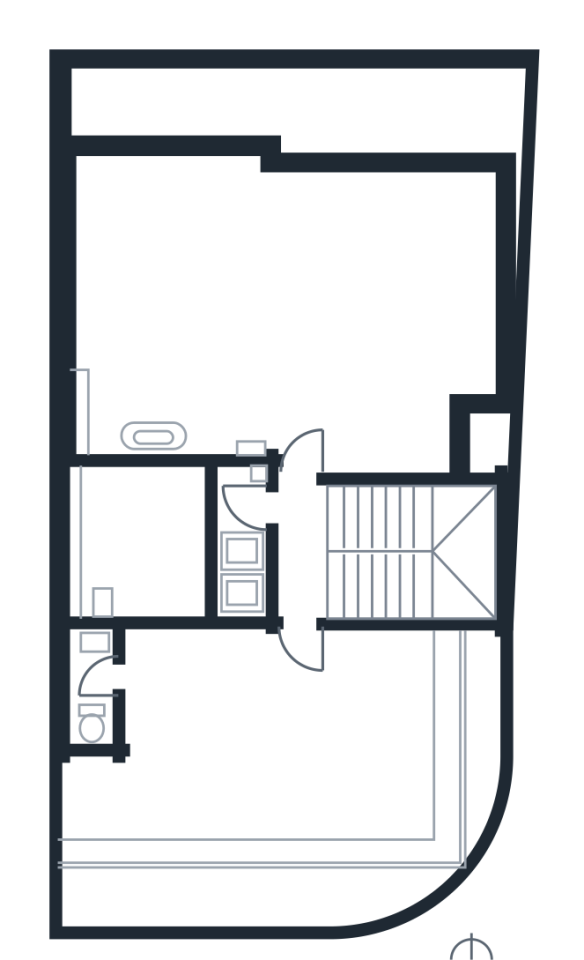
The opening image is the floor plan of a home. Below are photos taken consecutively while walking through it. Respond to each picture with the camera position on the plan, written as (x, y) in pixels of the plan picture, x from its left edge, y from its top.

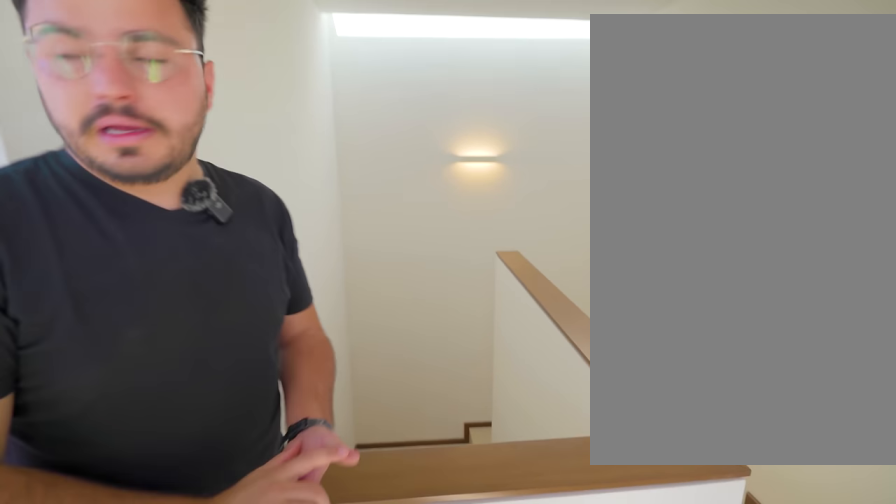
(292, 511)
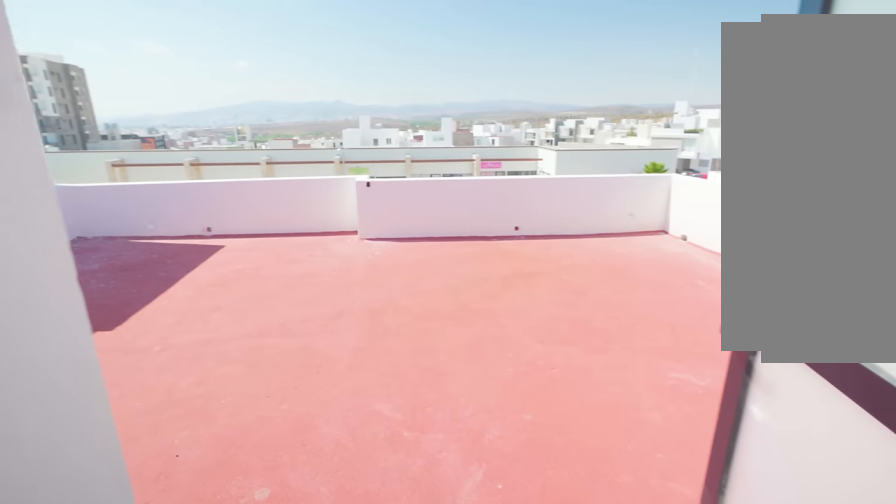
(297, 496)
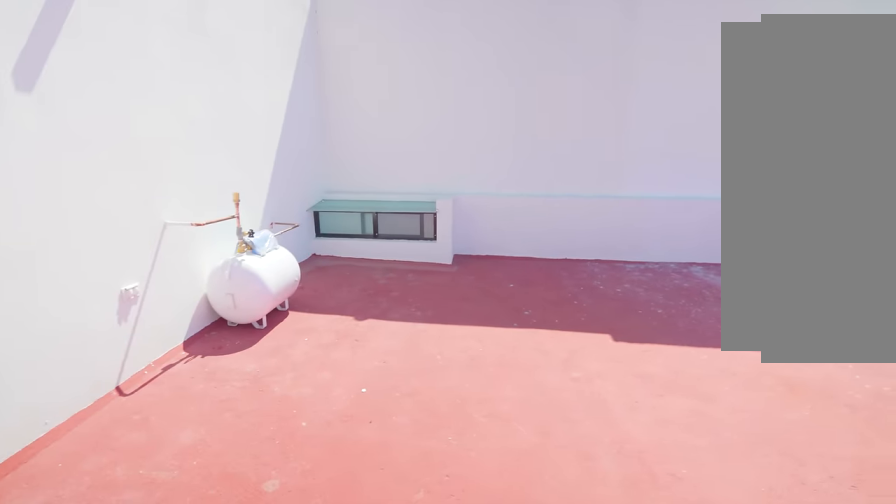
(359, 420)
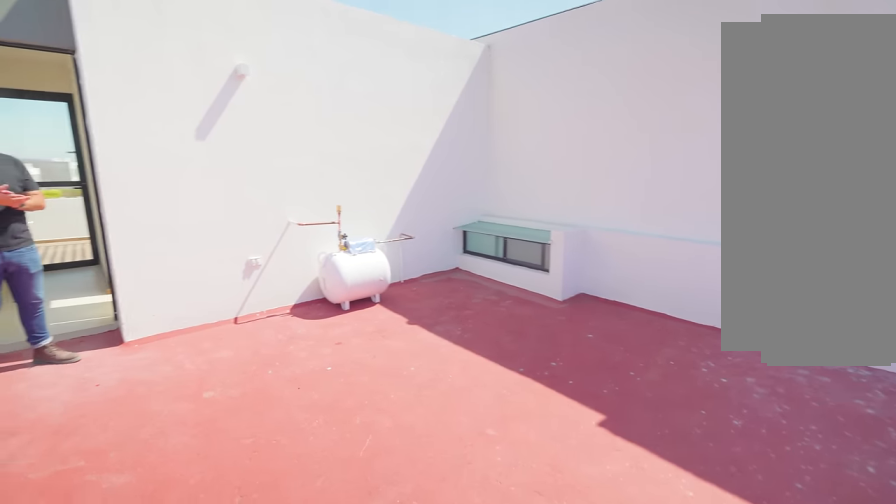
(407, 318)
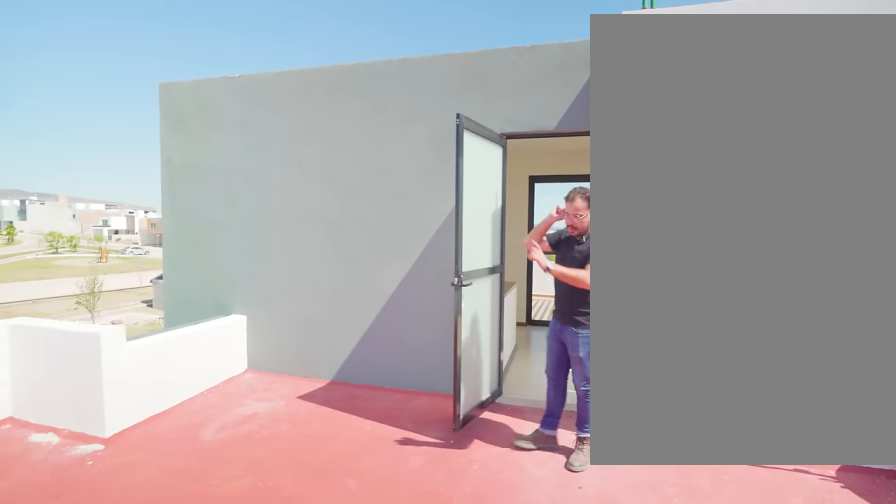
(231, 271)
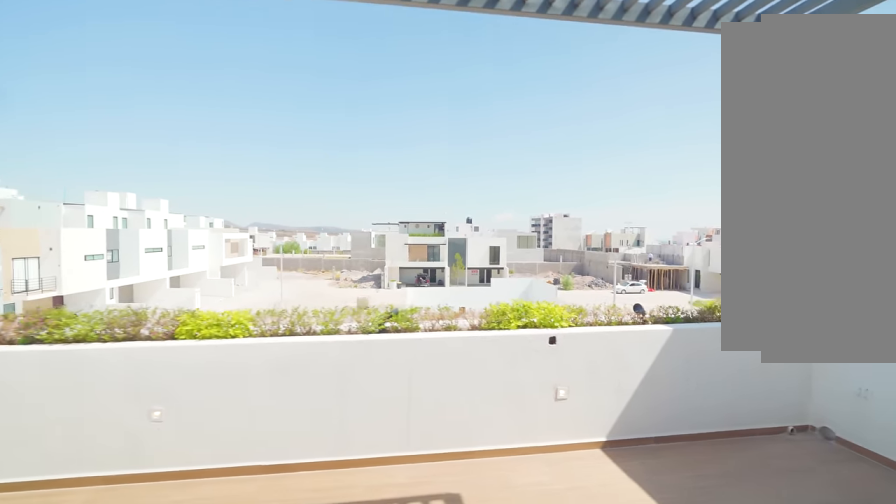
(305, 707)
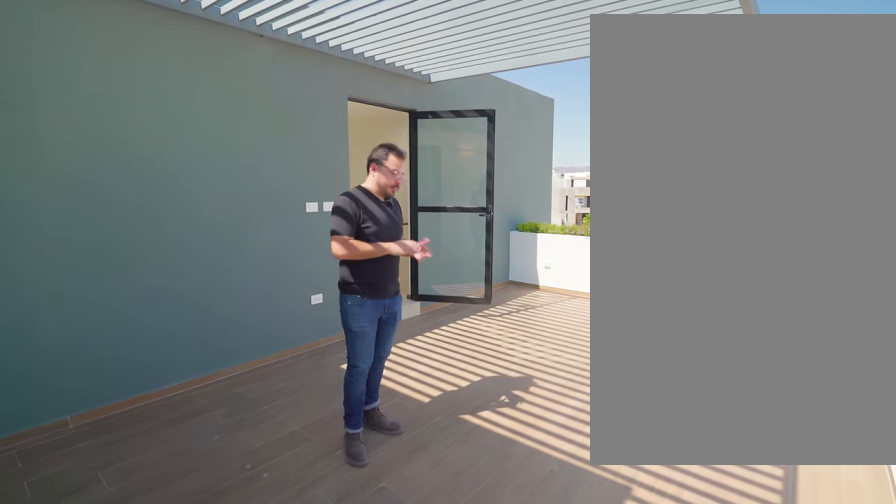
(93, 835)
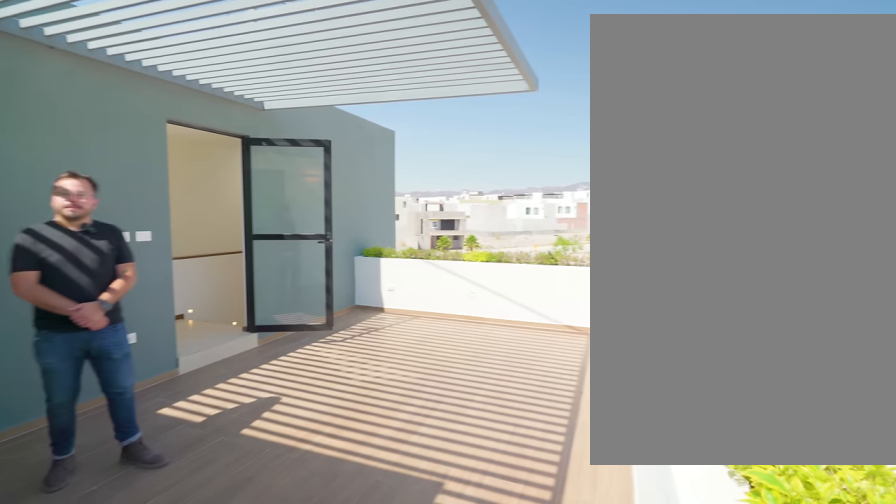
(93, 836)
